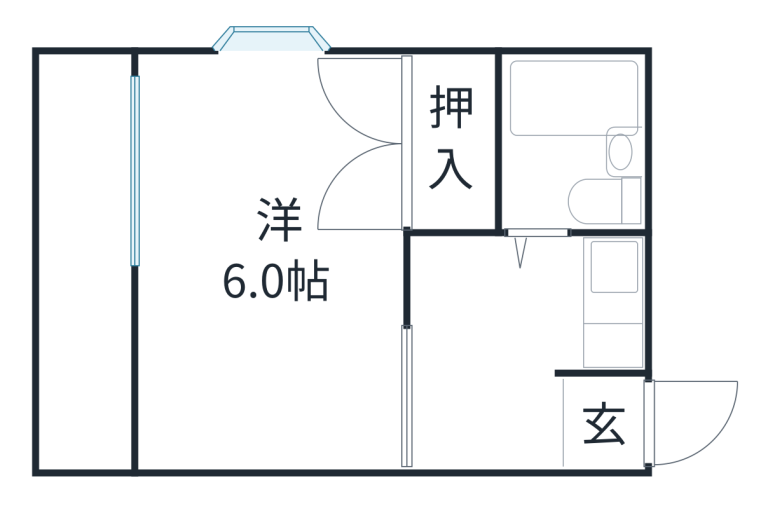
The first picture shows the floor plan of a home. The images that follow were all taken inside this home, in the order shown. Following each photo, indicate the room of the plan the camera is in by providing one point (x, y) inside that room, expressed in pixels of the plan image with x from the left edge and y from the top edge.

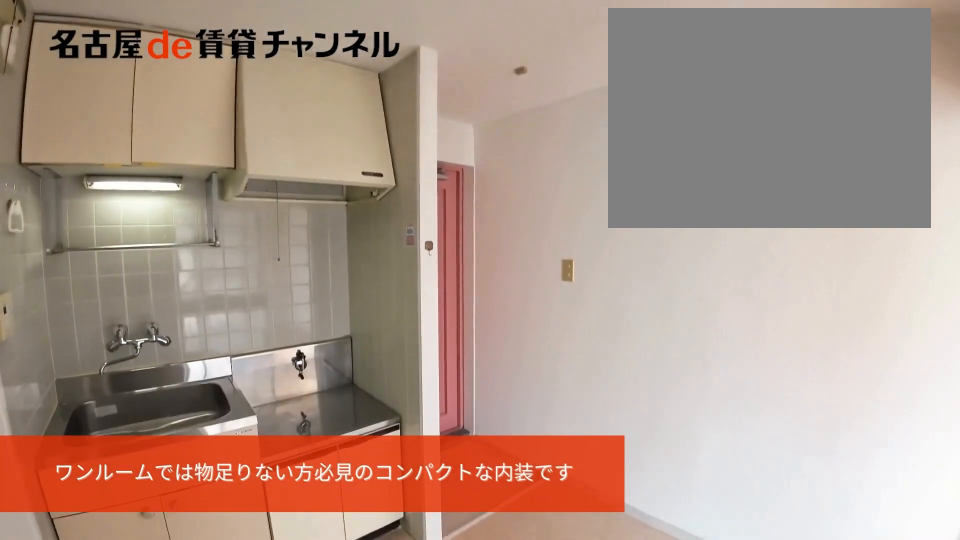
(489, 350)
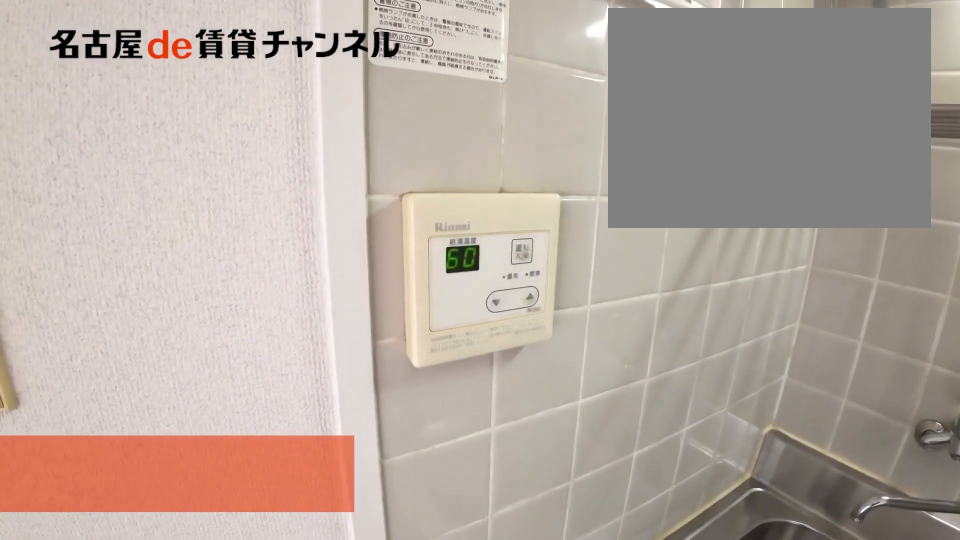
(618, 308)
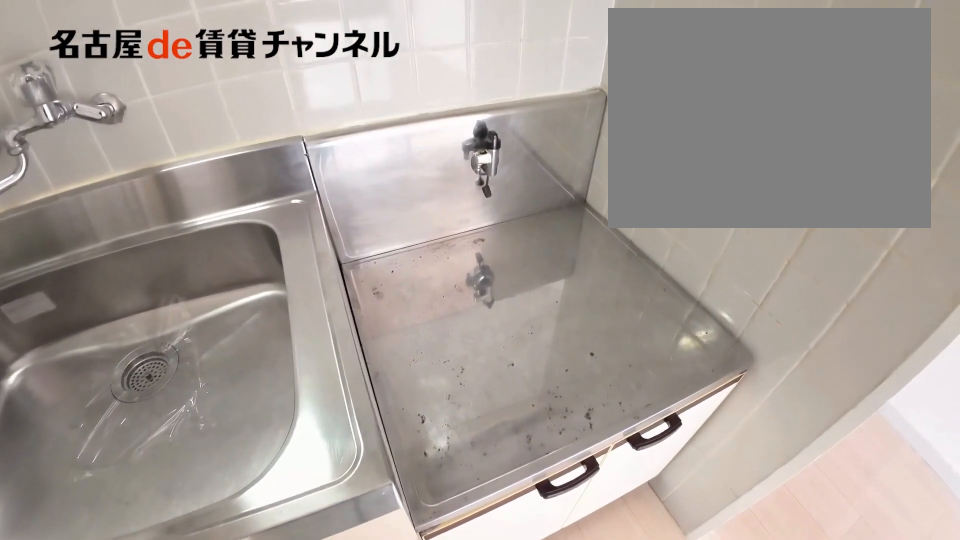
(618, 308)
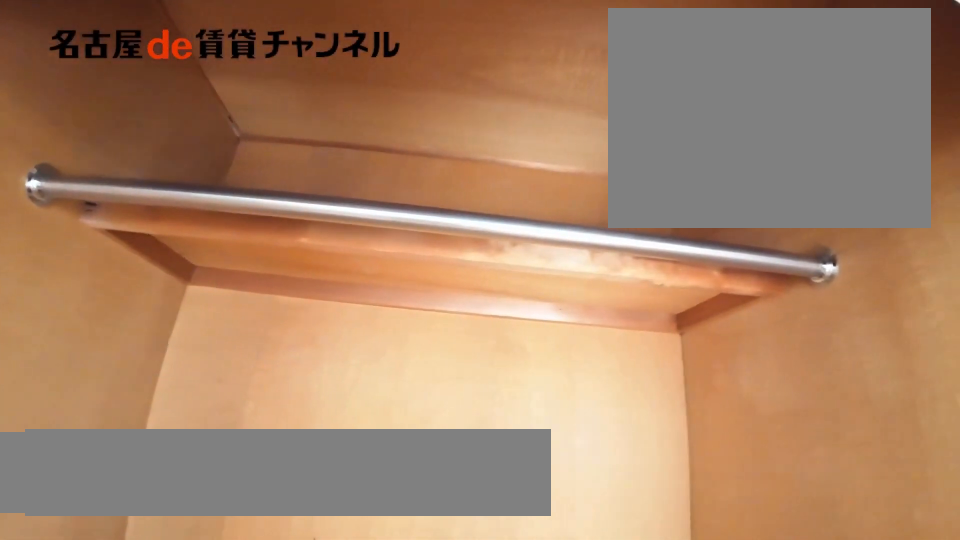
(452, 142)
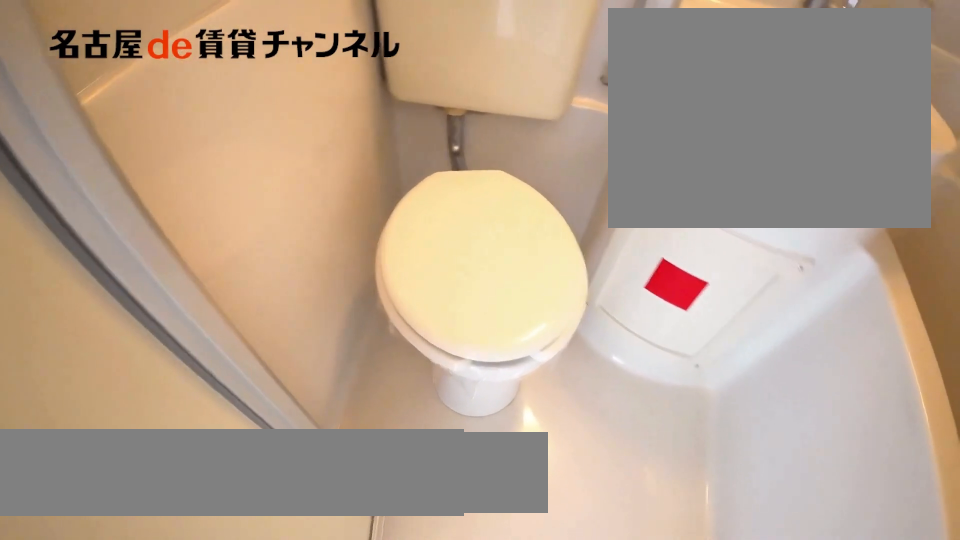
(572, 139)
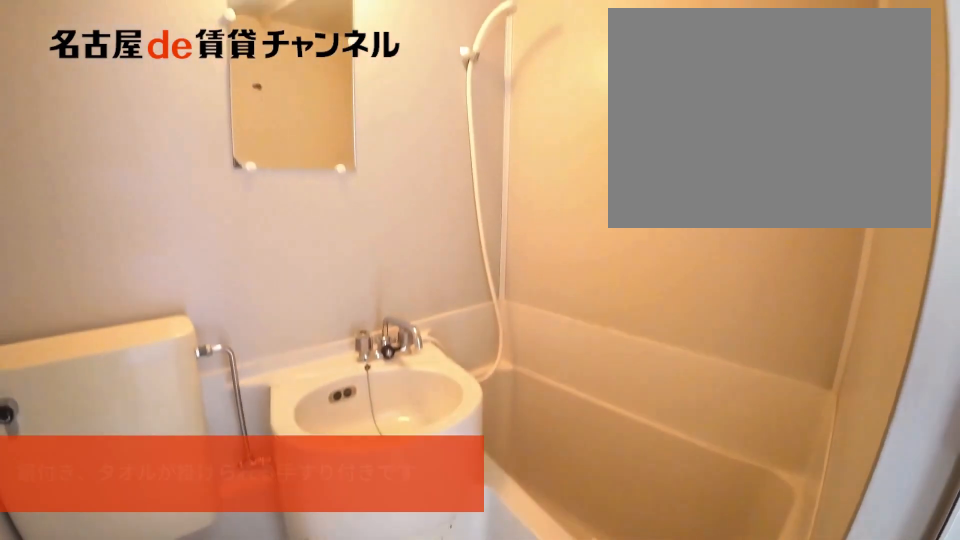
(572, 139)
